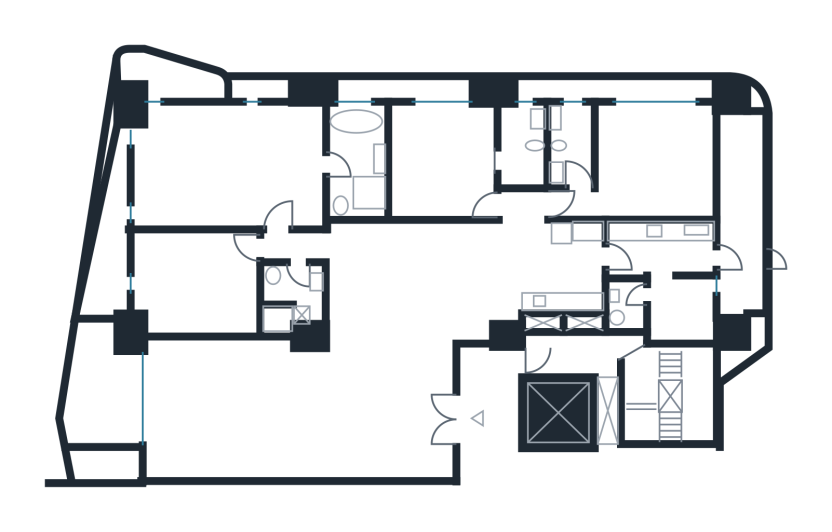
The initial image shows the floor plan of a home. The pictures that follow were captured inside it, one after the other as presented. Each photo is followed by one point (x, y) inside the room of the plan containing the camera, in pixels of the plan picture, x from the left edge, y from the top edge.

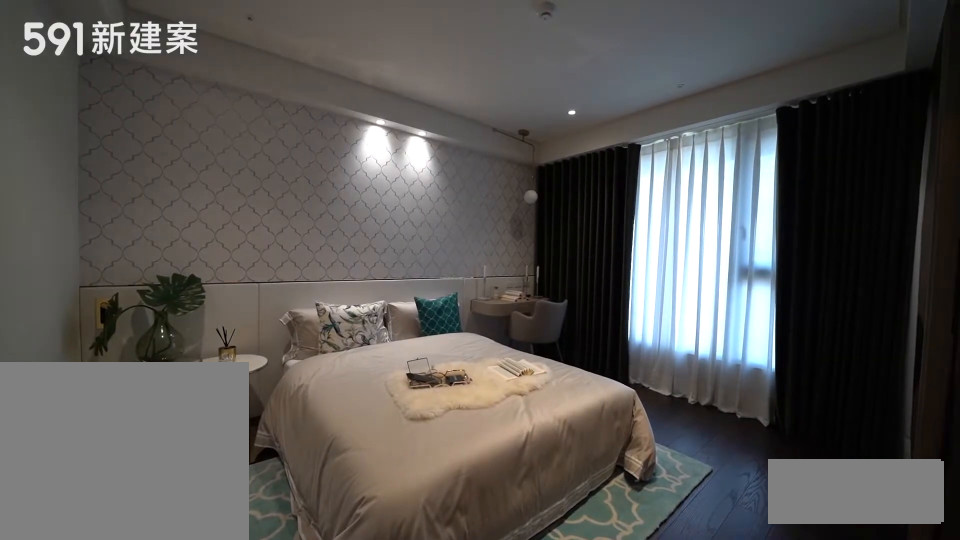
(441, 159)
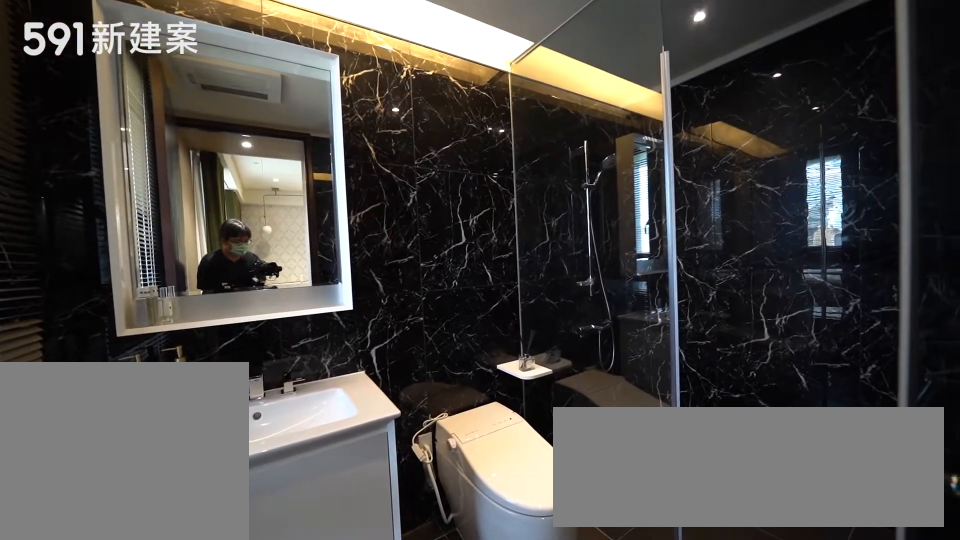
(523, 155)
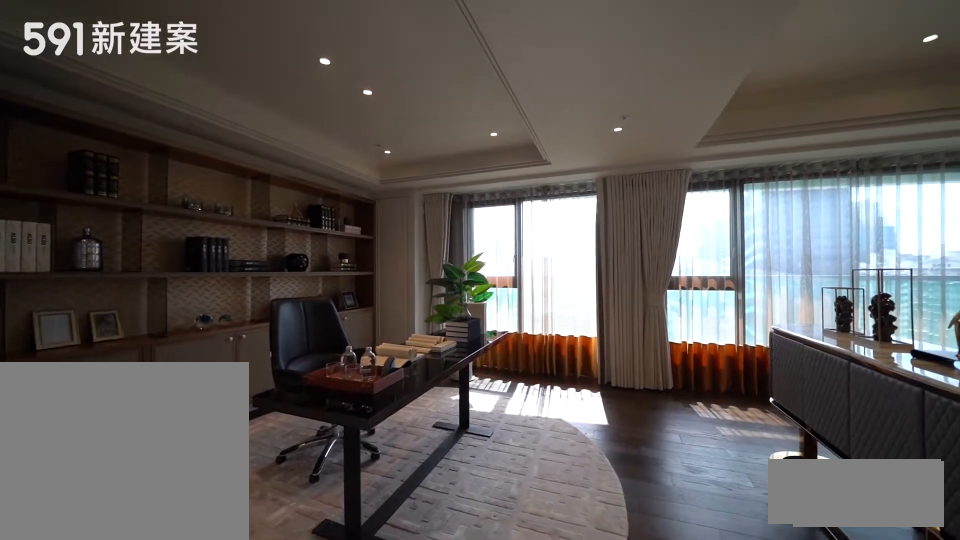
(199, 218)
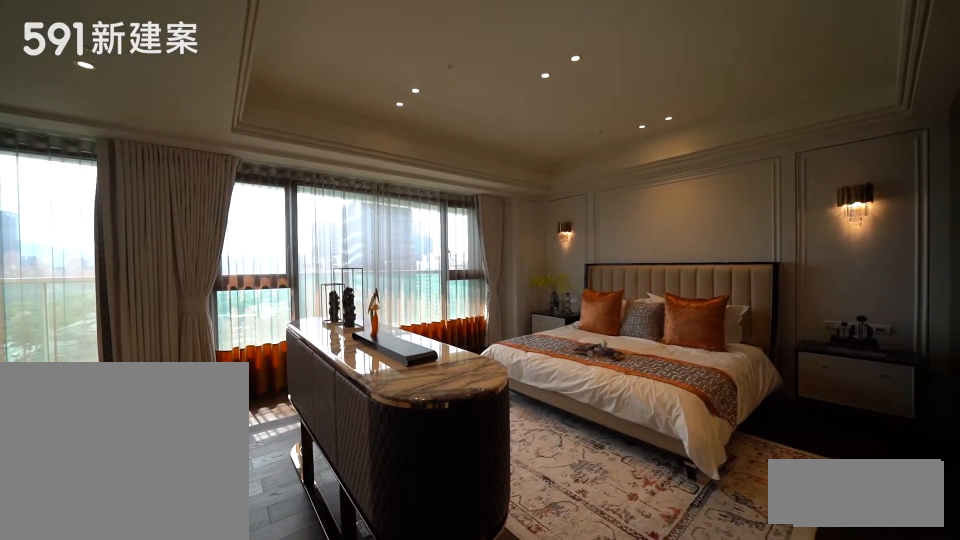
(199, 218)
